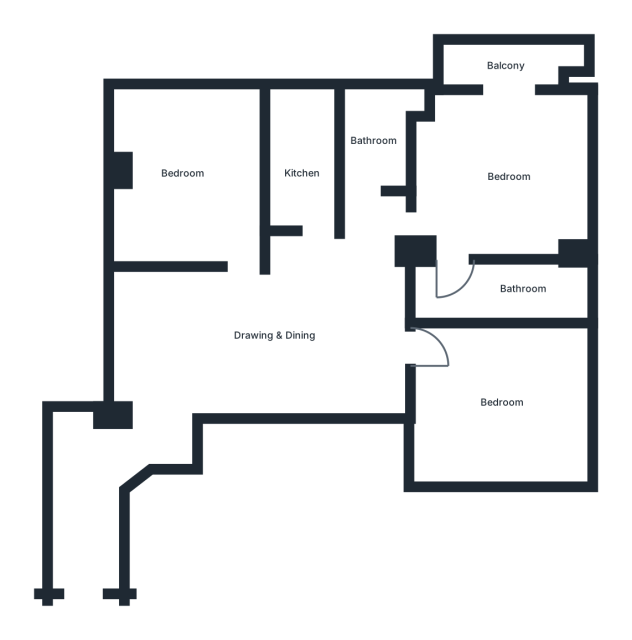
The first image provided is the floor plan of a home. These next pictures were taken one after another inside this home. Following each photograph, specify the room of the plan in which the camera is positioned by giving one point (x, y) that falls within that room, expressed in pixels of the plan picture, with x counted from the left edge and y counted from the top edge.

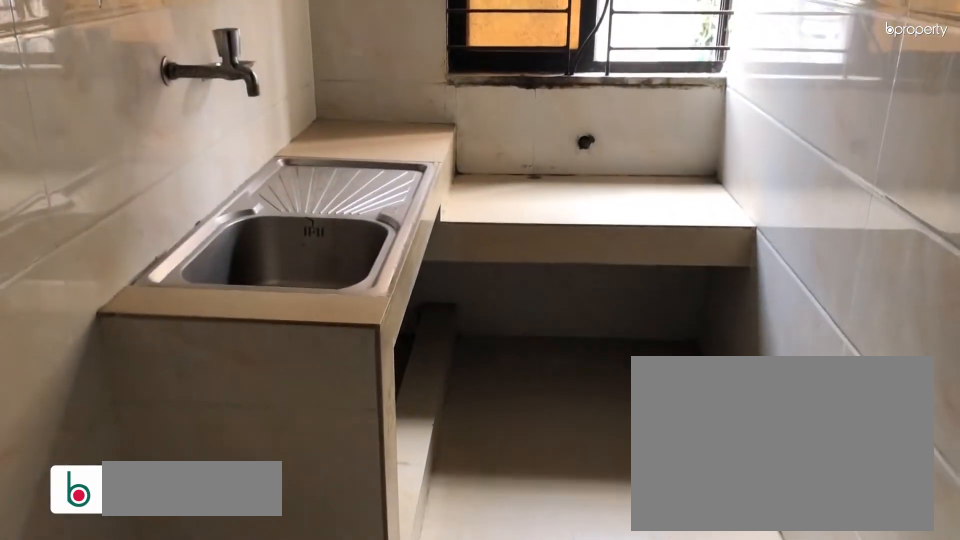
(306, 157)
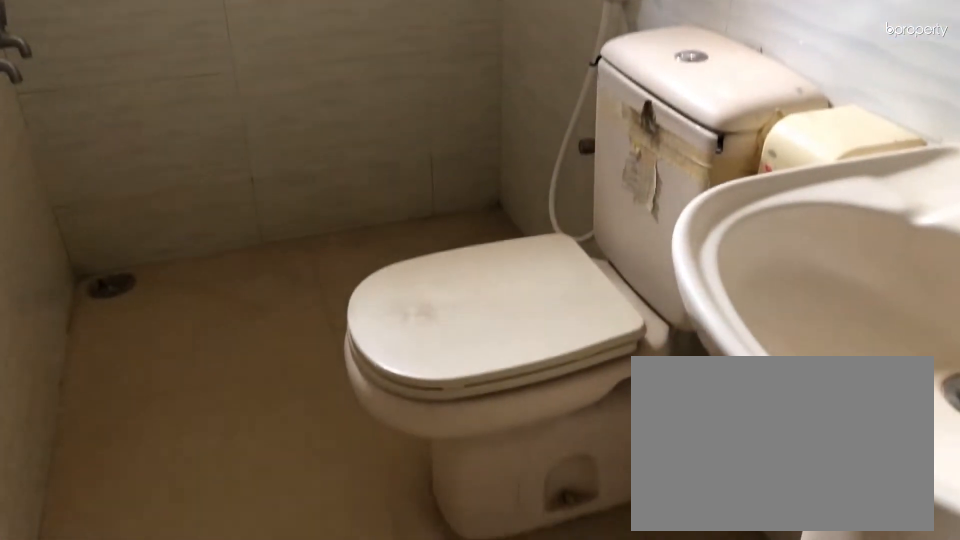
(376, 134)
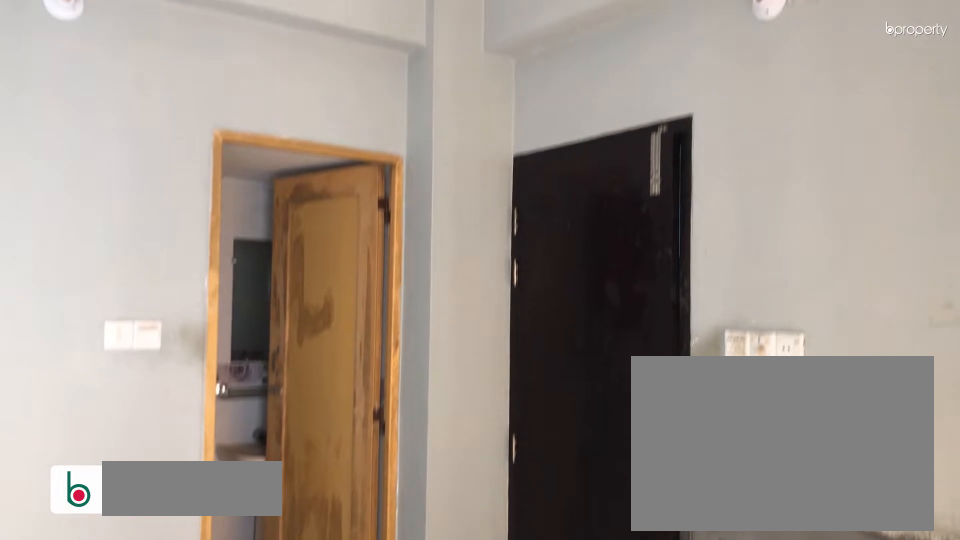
(505, 158)
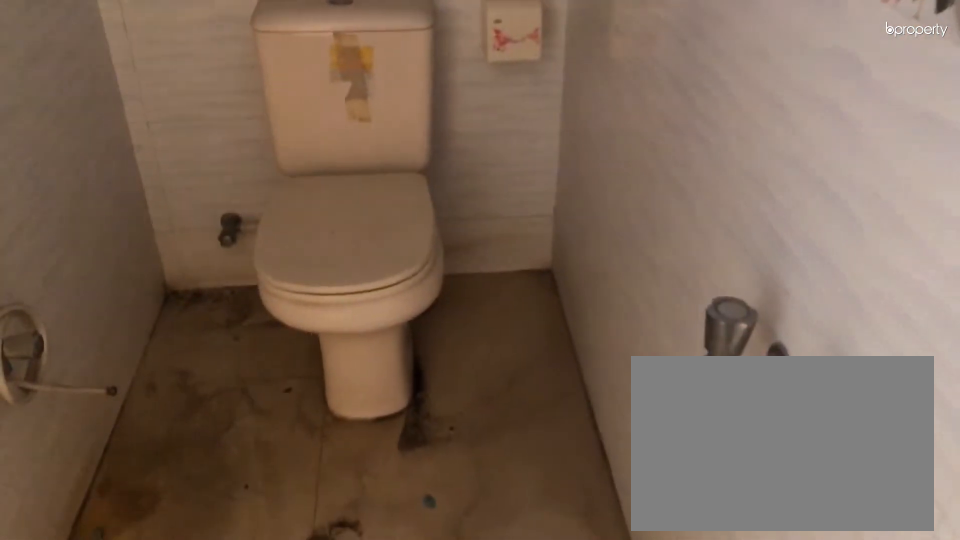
(486, 290)
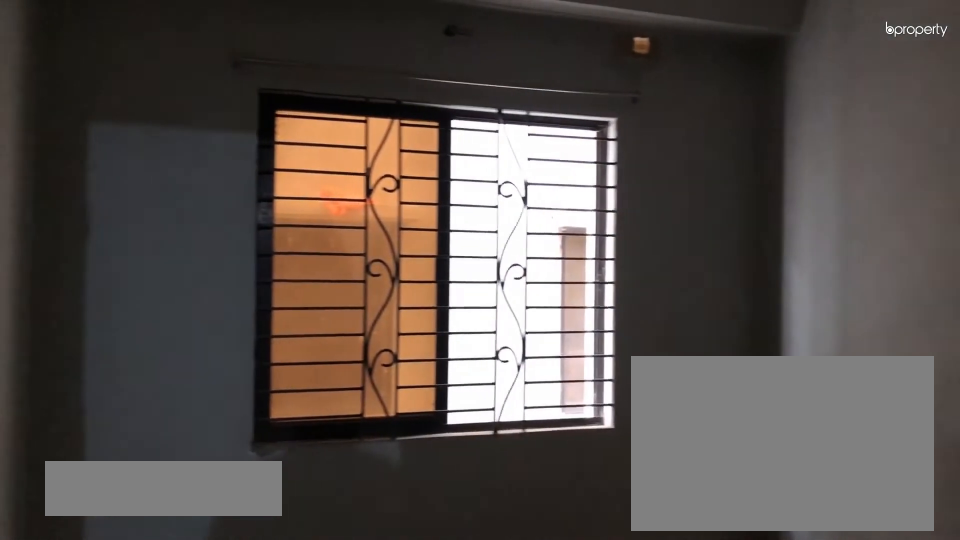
(502, 395)
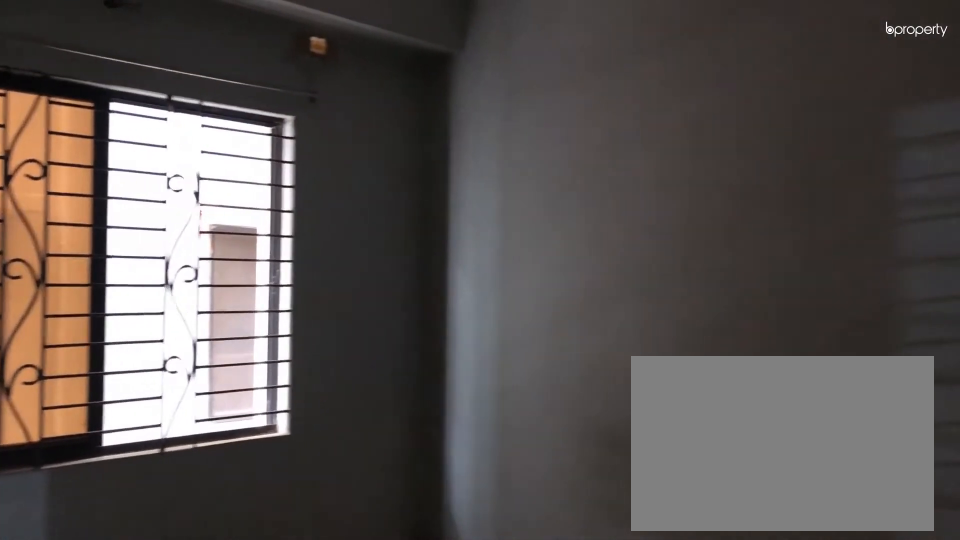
(502, 395)
